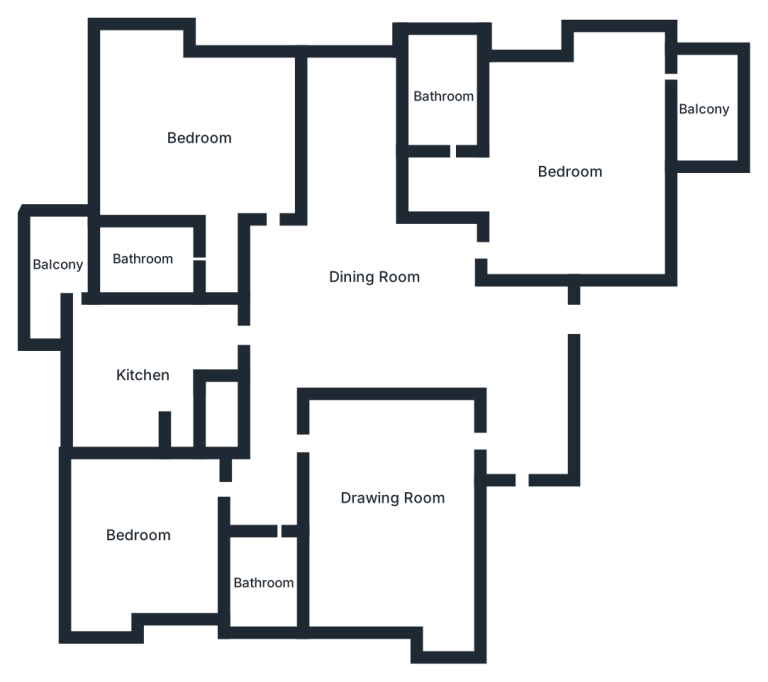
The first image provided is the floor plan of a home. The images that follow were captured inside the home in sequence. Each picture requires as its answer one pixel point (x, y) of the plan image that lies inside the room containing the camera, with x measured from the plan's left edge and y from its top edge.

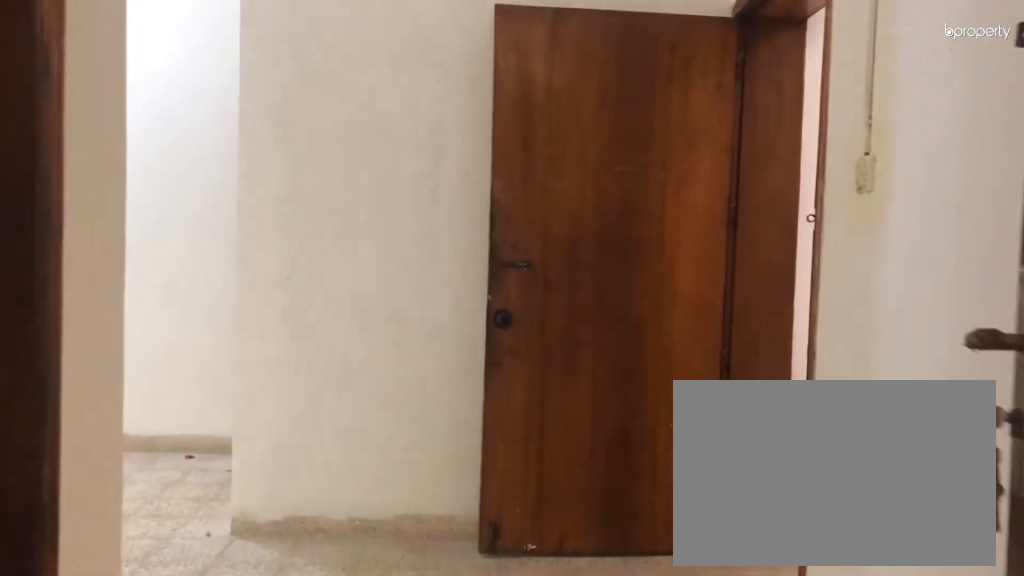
(521, 417)
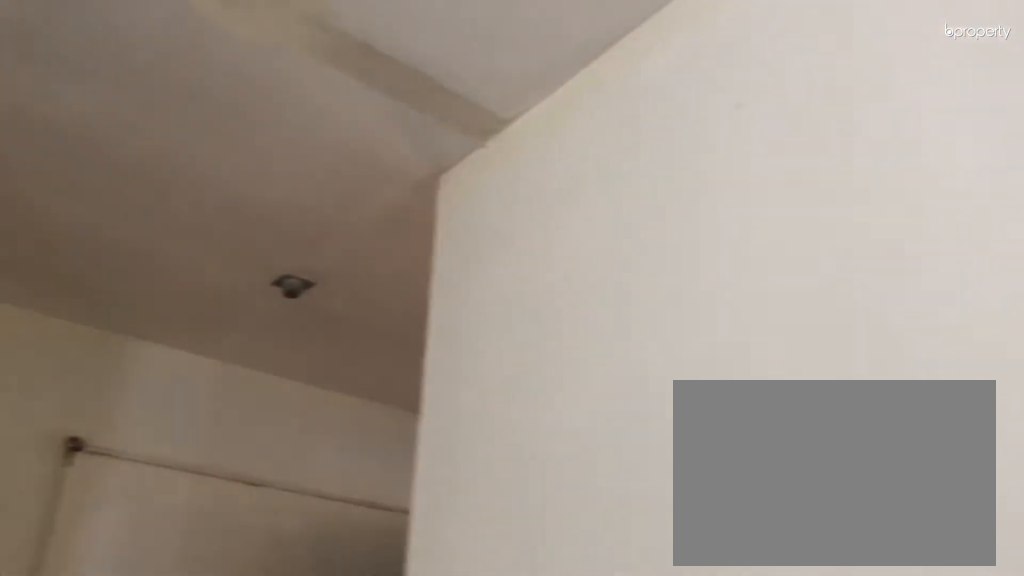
(368, 274)
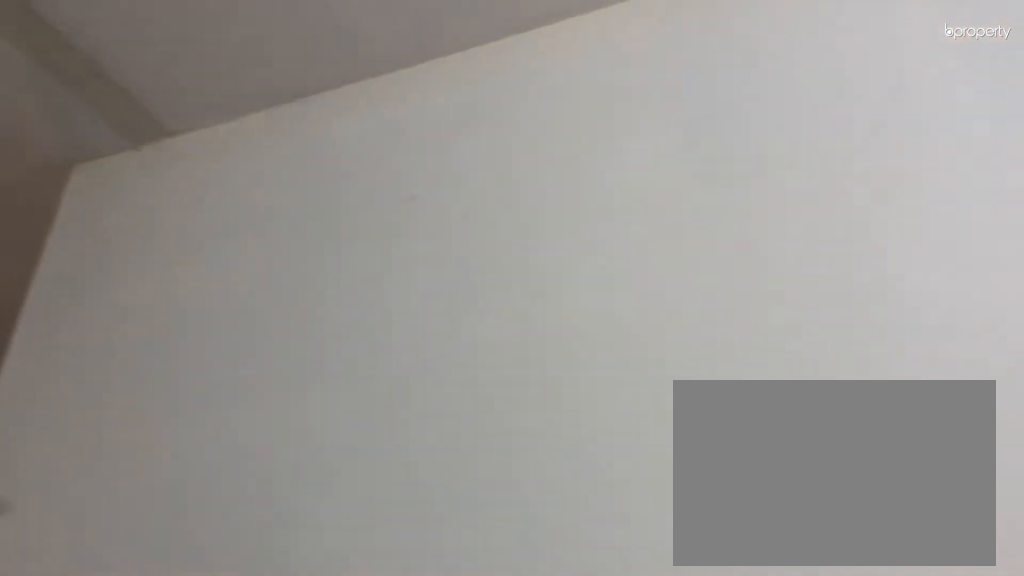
(368, 274)
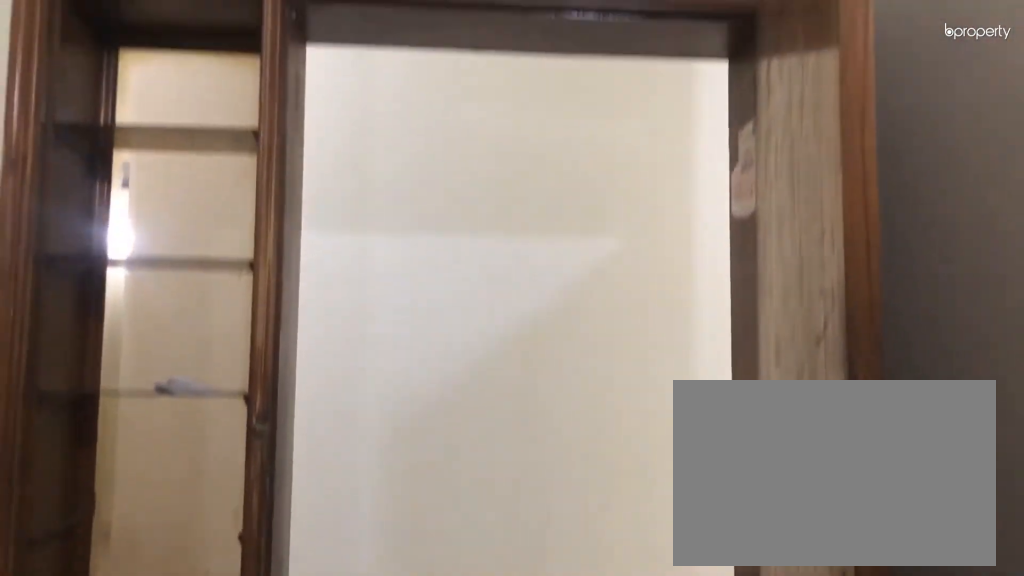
(393, 499)
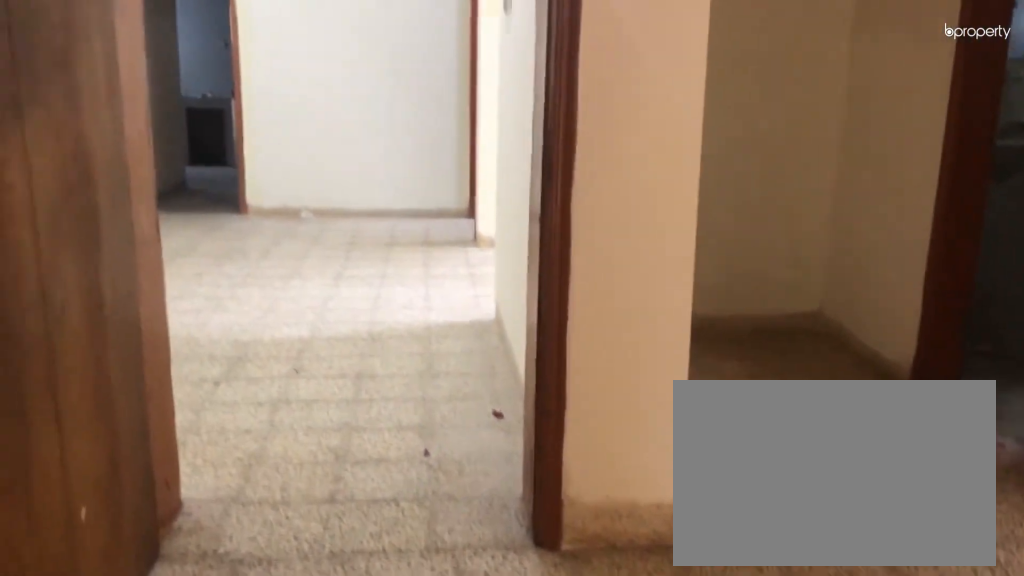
(568, 174)
